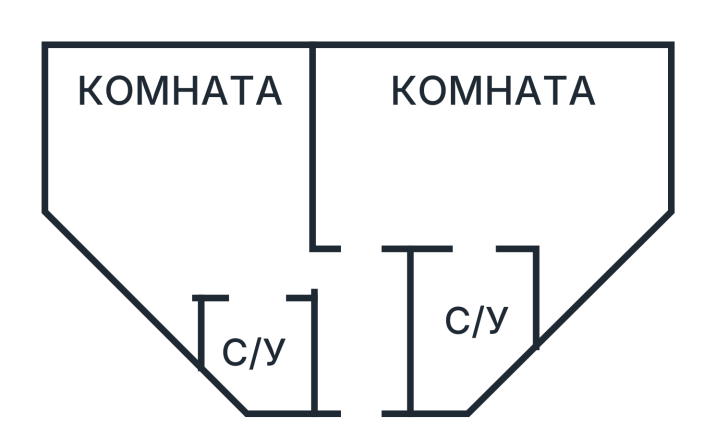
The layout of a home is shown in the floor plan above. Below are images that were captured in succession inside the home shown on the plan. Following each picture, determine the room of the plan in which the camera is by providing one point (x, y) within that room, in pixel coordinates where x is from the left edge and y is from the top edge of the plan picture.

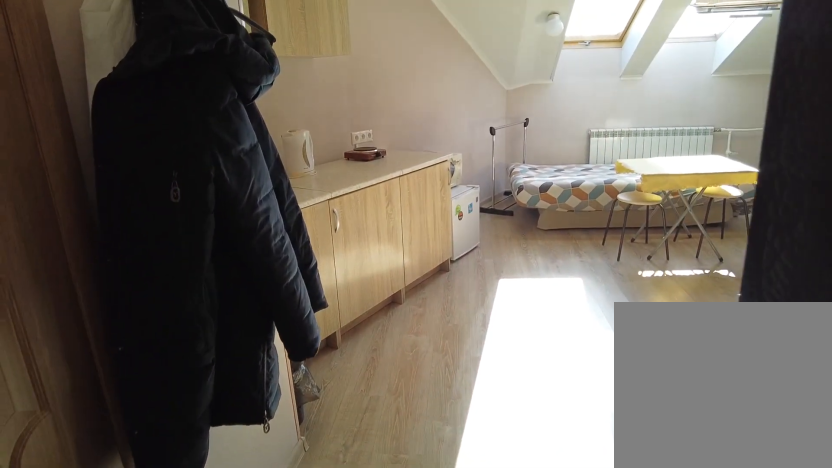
(338, 282)
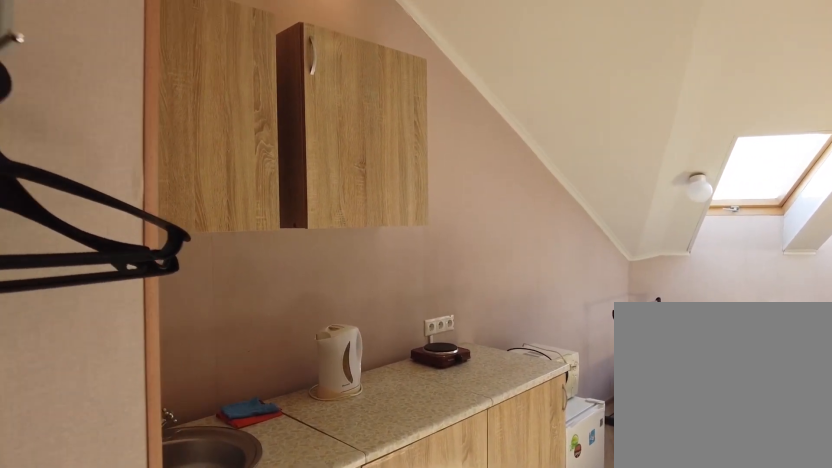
(230, 236)
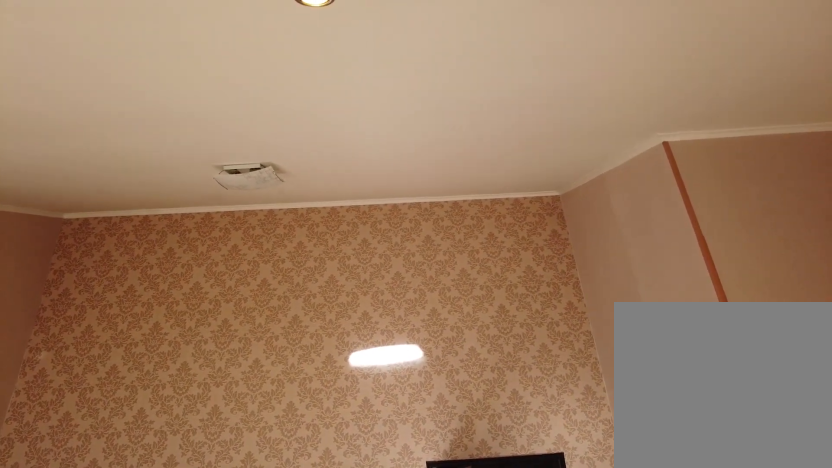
(230, 236)
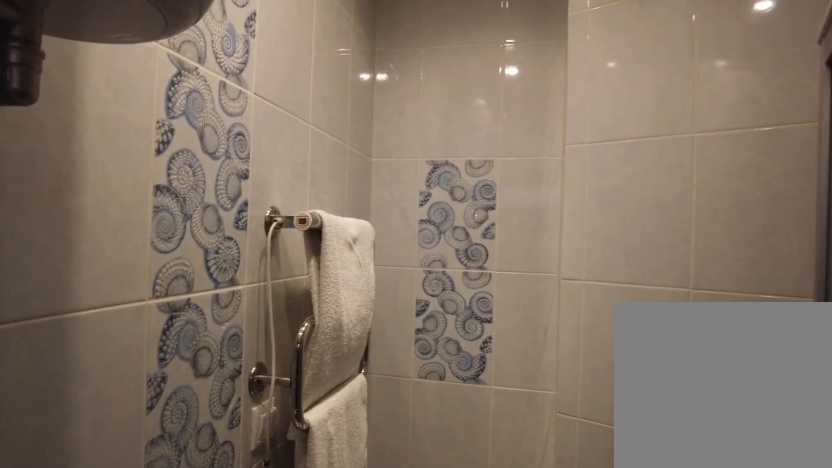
(271, 337)
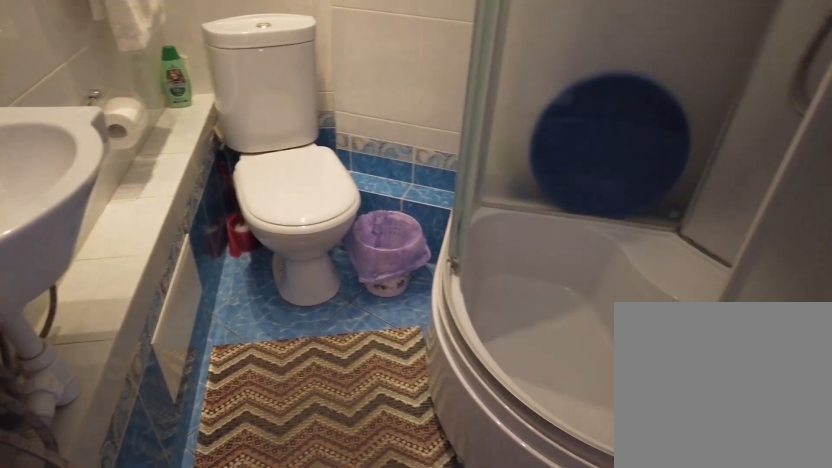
(271, 337)
